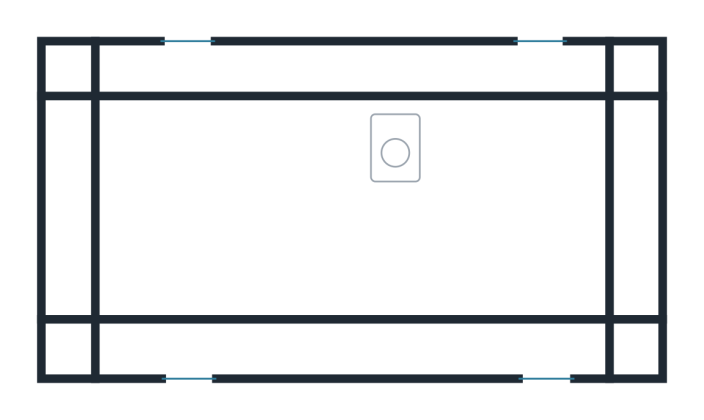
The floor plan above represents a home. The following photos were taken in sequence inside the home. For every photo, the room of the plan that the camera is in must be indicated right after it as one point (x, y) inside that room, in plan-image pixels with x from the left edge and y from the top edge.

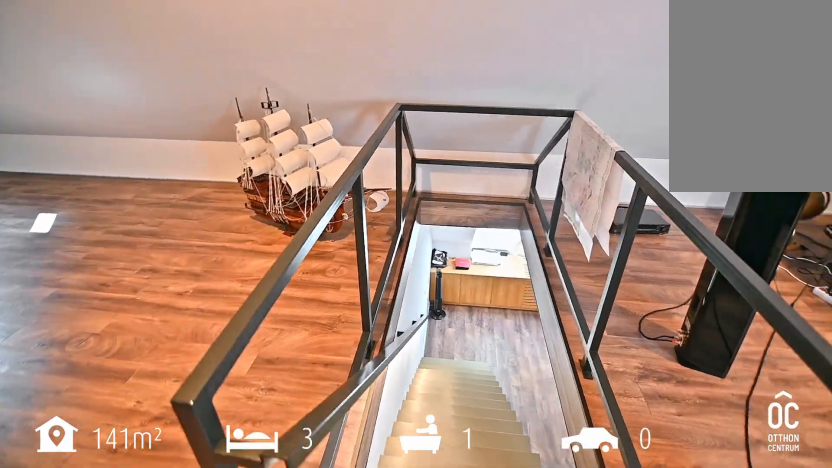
(395, 149)
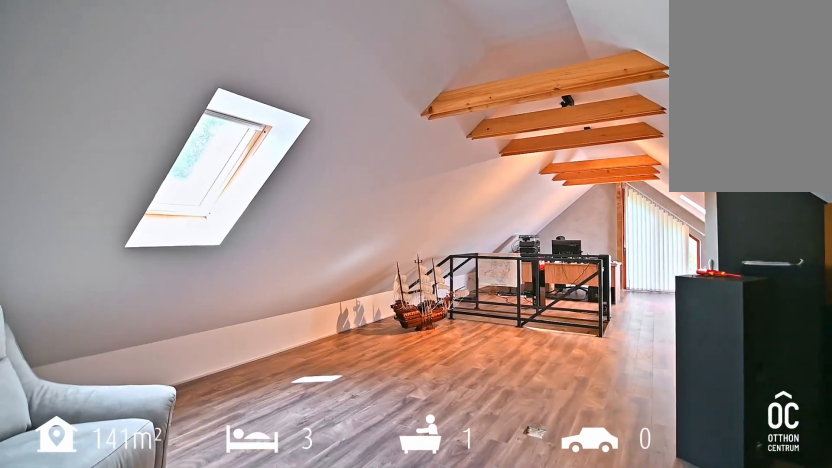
(351, 210)
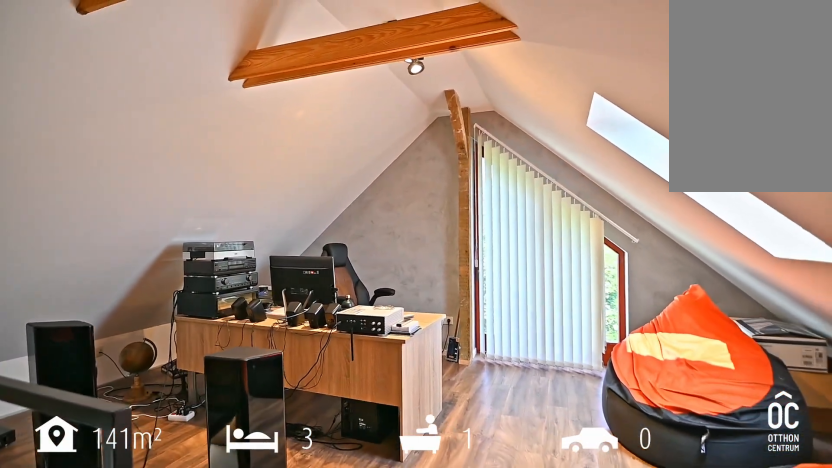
(351, 210)
